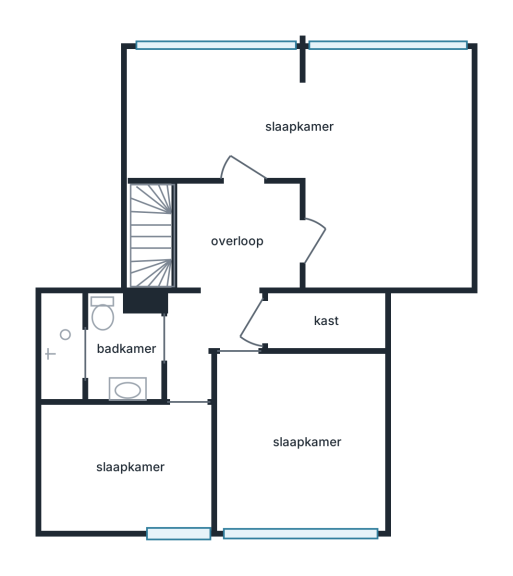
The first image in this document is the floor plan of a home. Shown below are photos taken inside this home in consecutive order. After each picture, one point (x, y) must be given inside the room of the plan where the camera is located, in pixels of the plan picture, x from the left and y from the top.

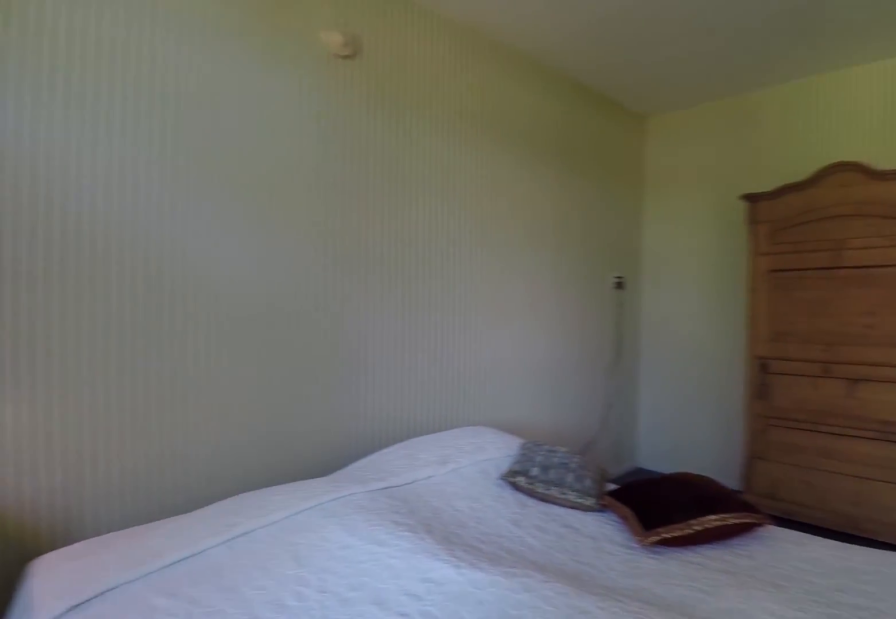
(321, 142)
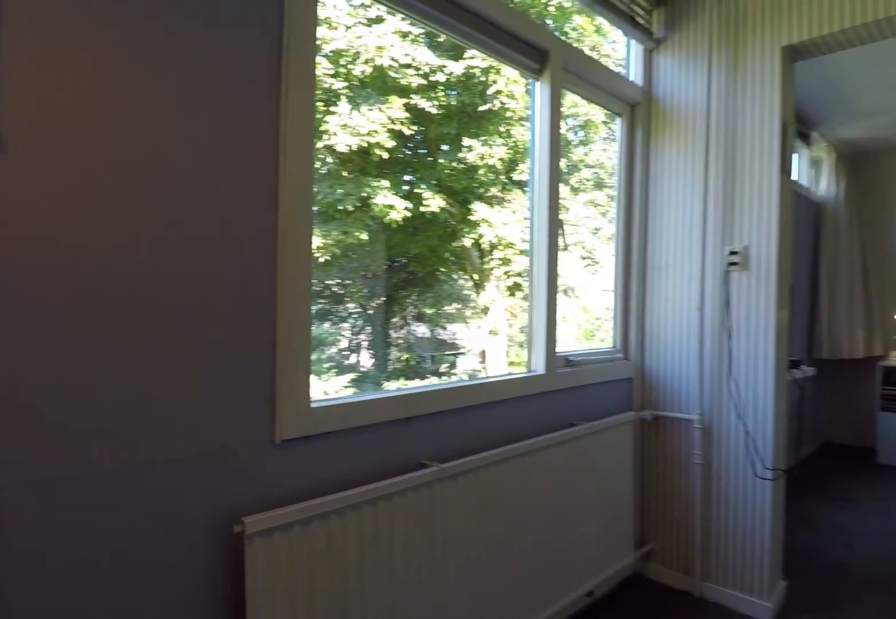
(321, 142)
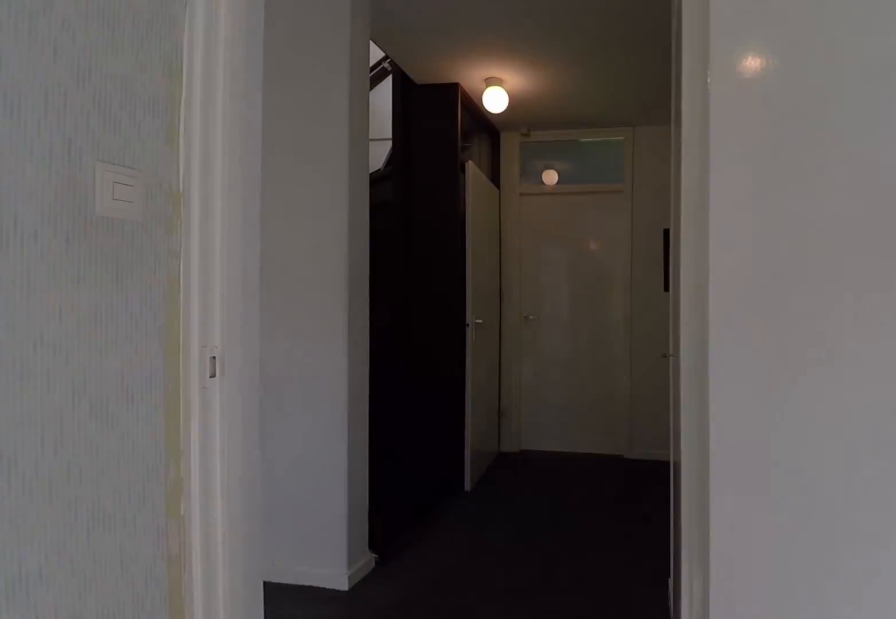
(297, 439)
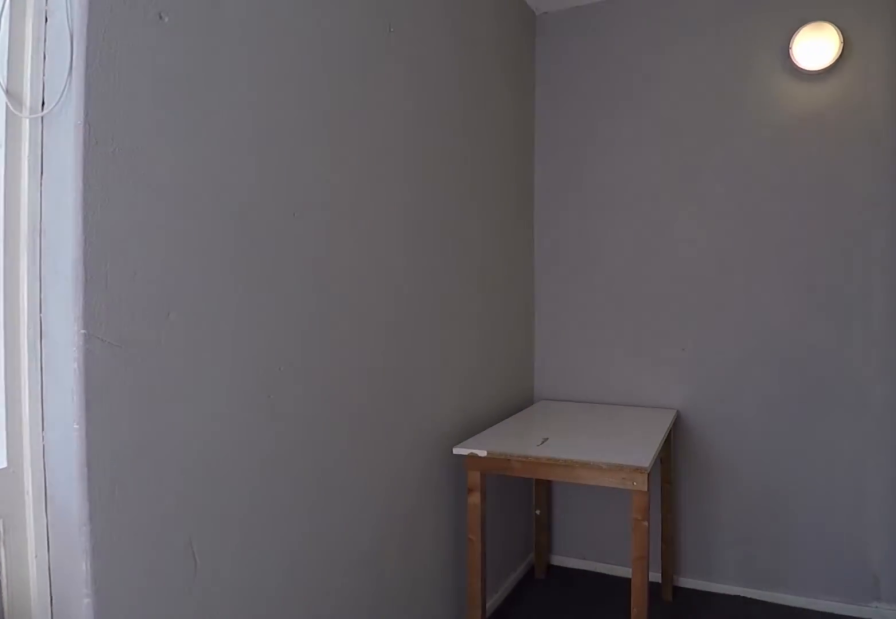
(127, 466)
